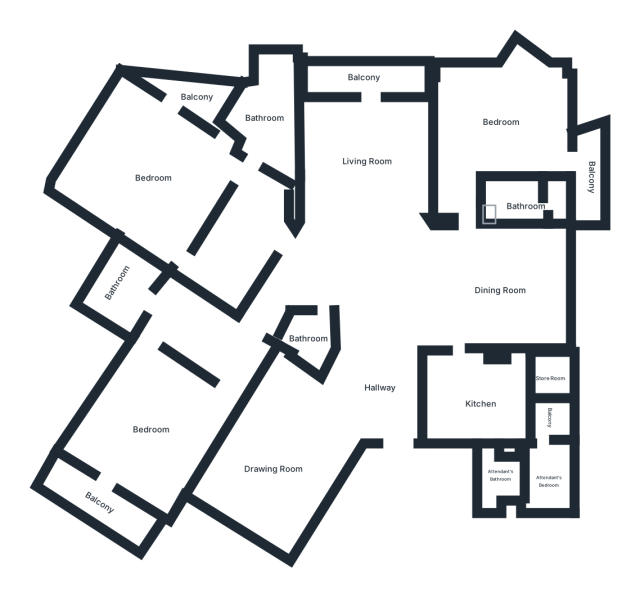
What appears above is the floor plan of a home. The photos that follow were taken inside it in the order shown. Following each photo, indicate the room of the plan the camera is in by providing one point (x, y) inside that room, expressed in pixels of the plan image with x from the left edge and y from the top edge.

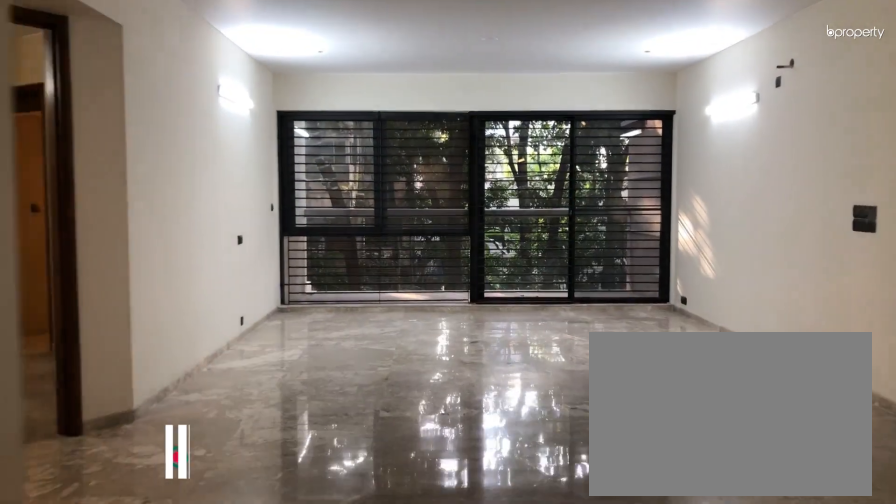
(378, 268)
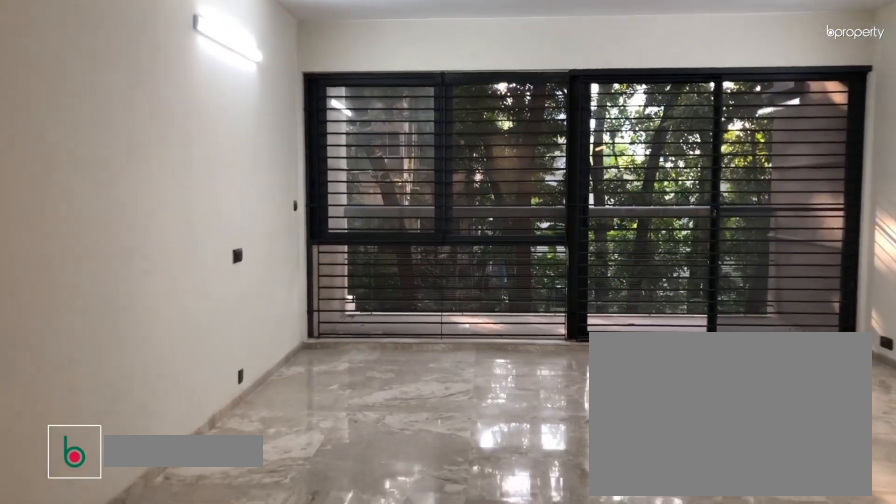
(363, 157)
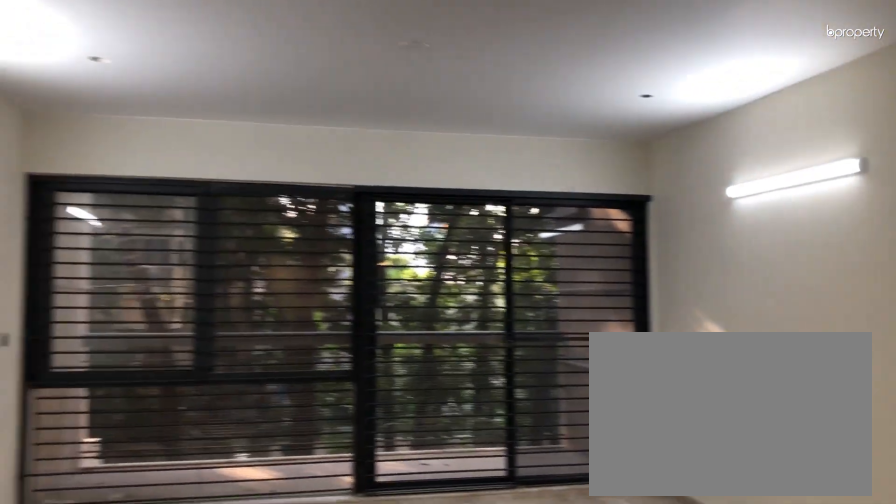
(363, 157)
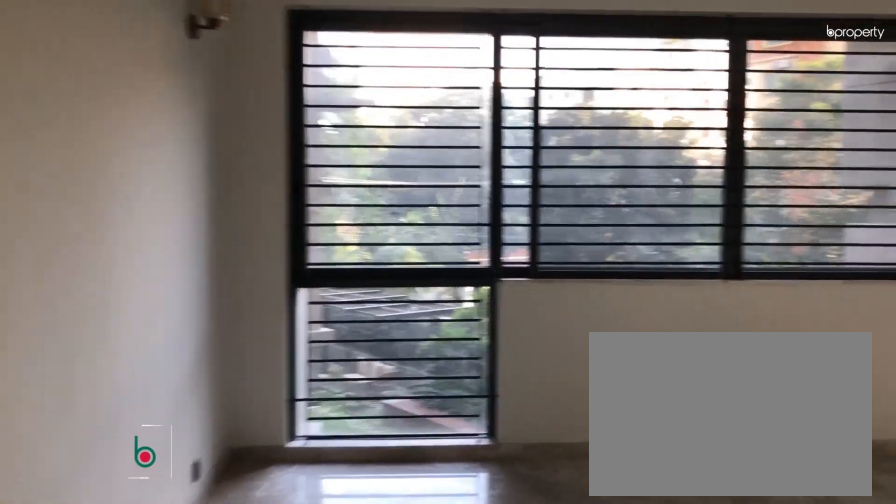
(279, 461)
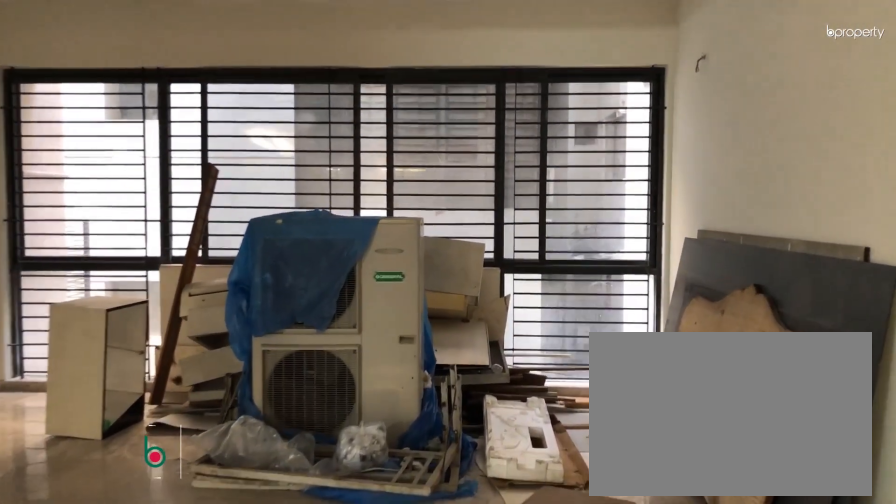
(504, 290)
